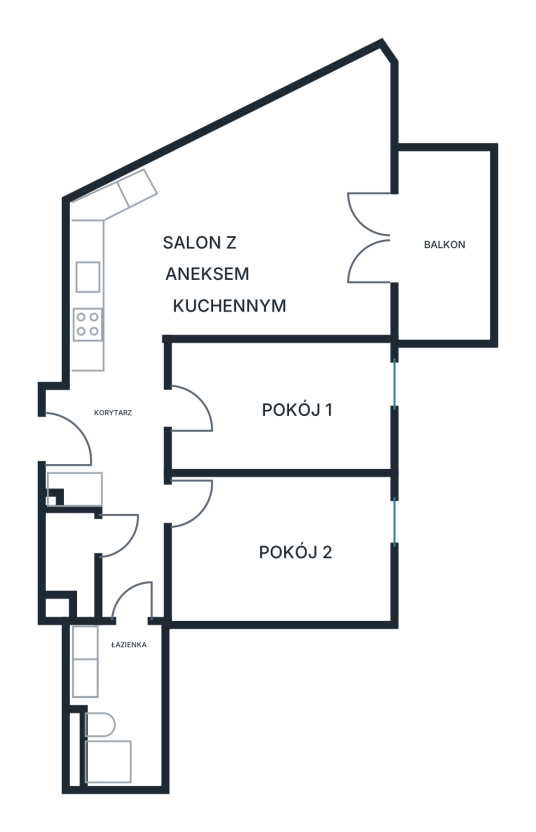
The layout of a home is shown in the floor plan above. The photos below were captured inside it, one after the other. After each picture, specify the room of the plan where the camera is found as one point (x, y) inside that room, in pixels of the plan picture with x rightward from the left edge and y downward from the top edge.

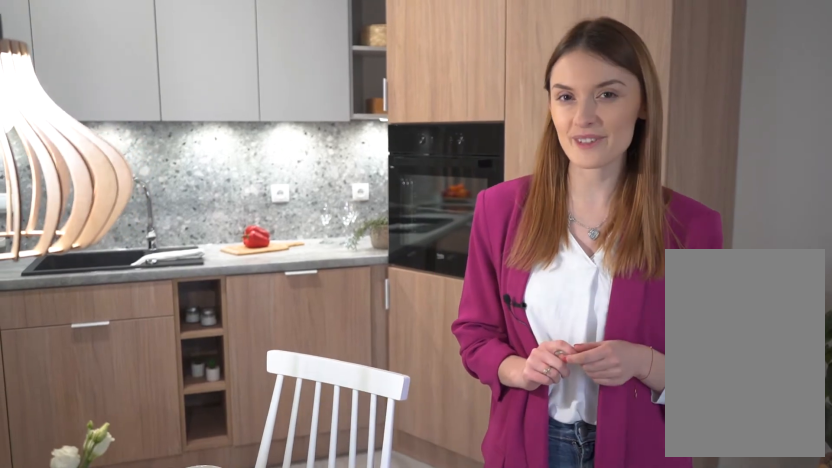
(241, 216)
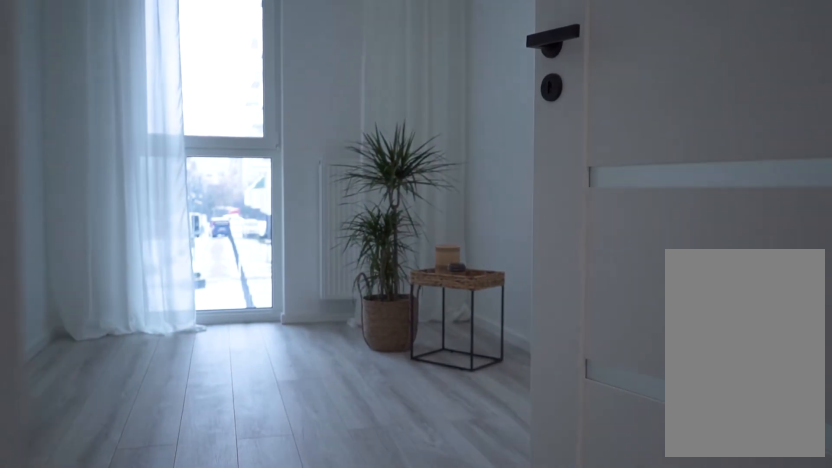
(284, 405)
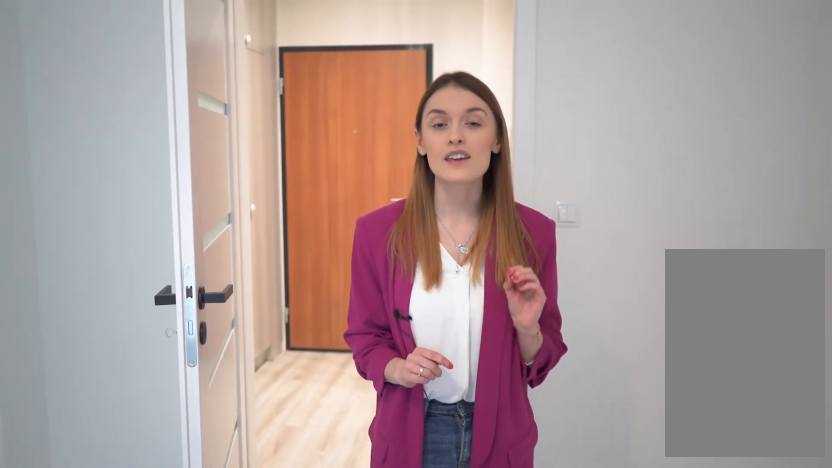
(285, 405)
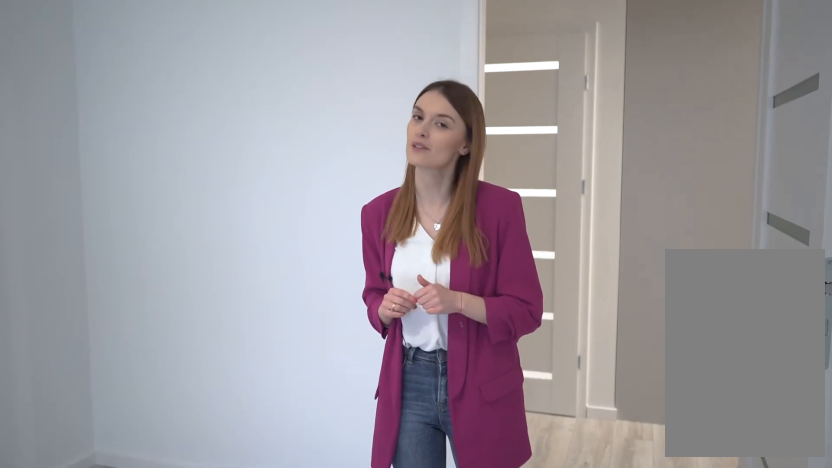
(283, 548)
